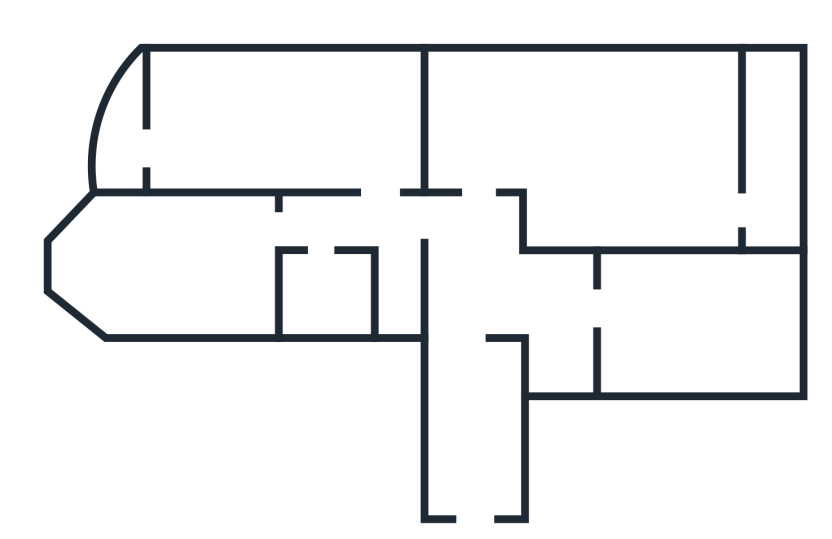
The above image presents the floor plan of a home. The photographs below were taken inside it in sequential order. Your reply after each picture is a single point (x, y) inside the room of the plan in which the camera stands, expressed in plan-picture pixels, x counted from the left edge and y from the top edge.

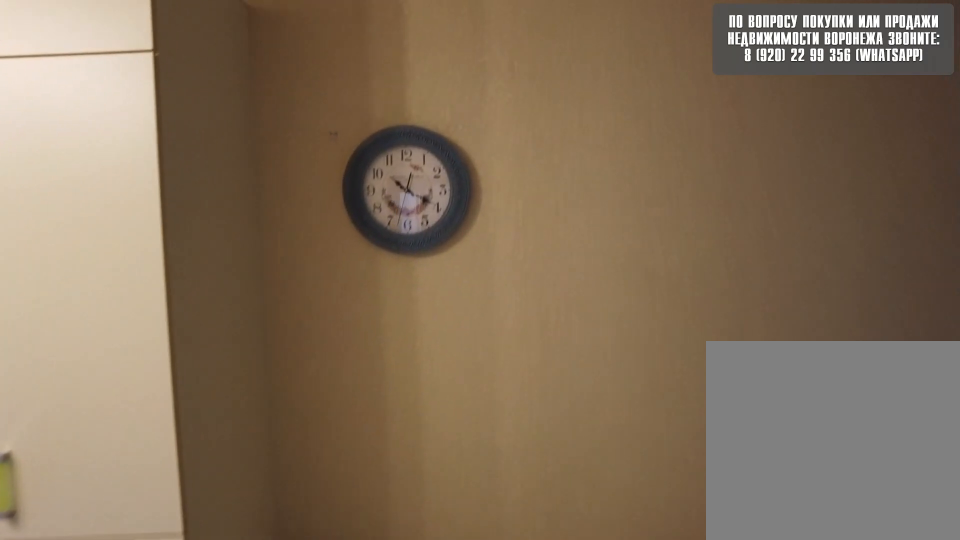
(342, 131)
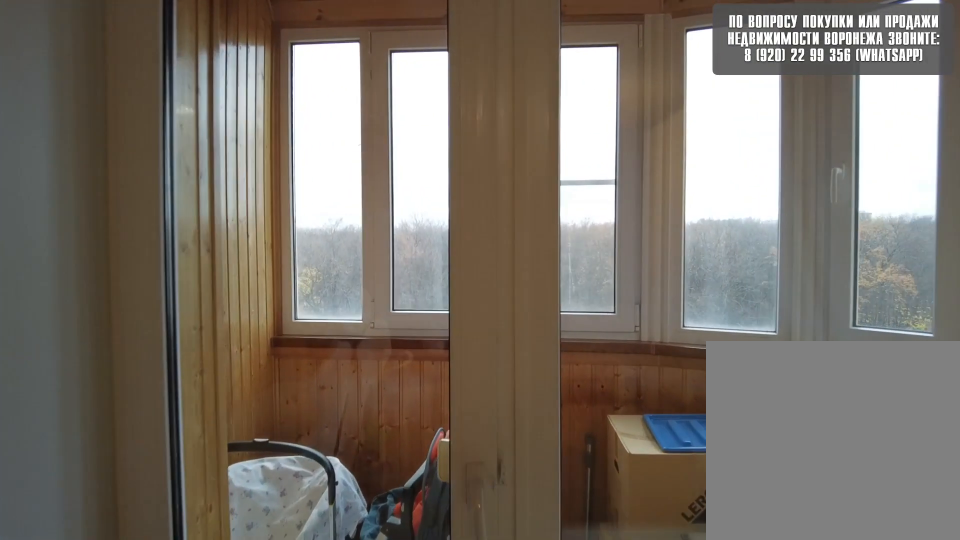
(202, 135)
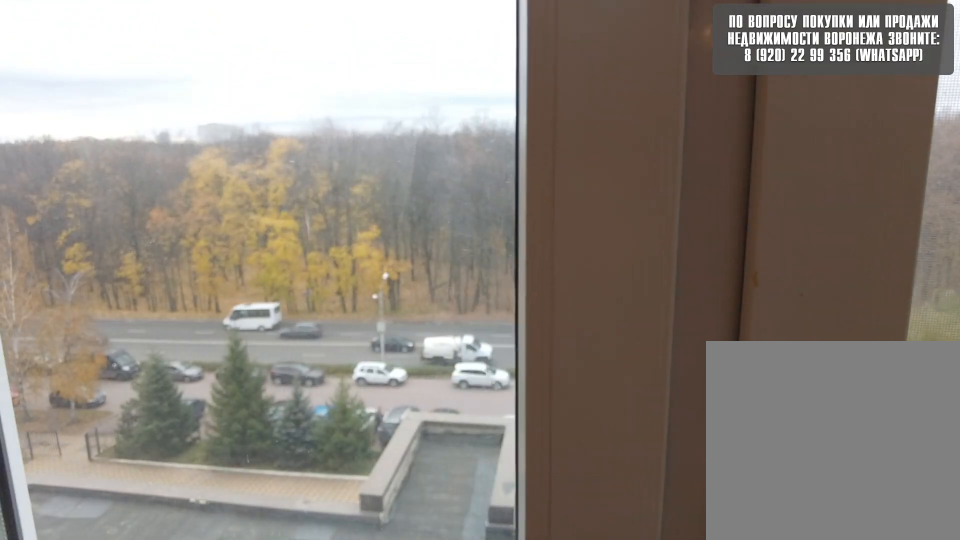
(129, 138)
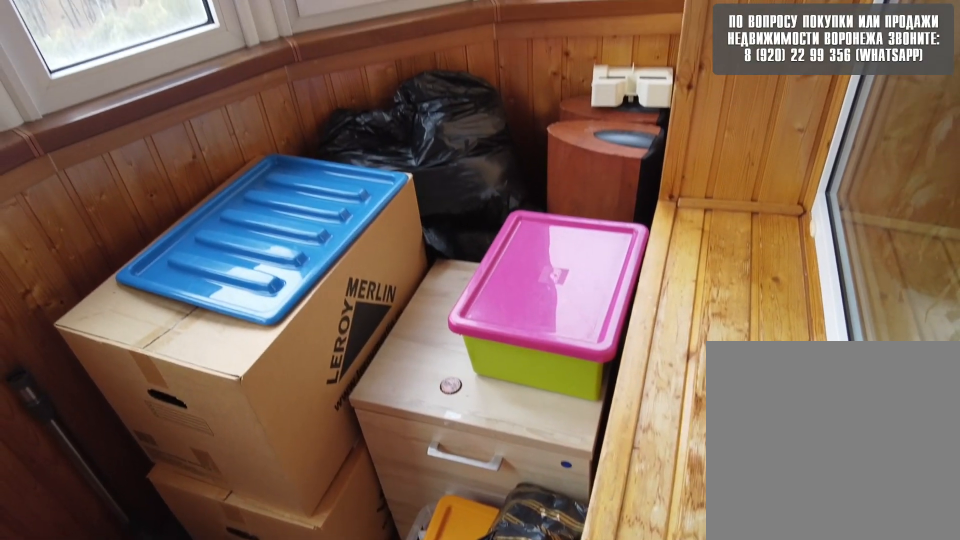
(129, 138)
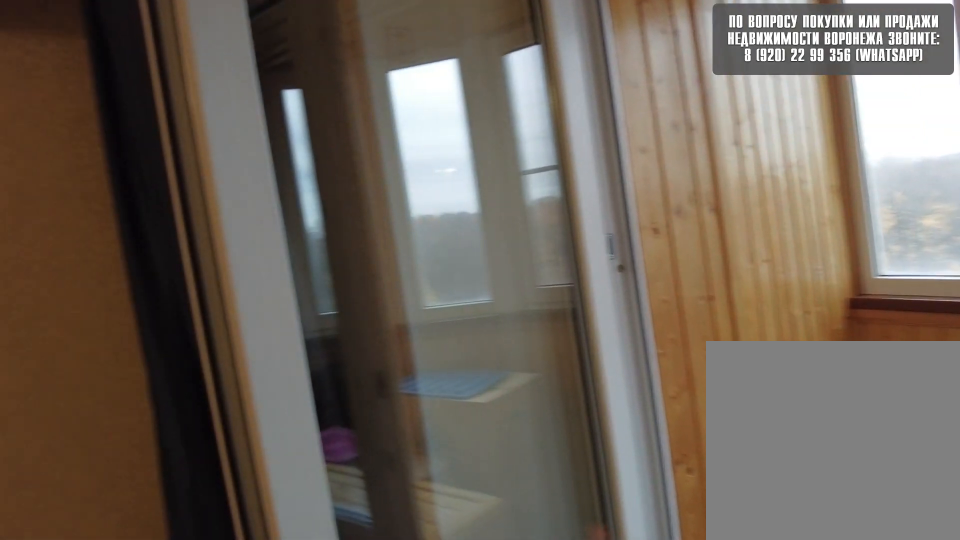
(193, 145)
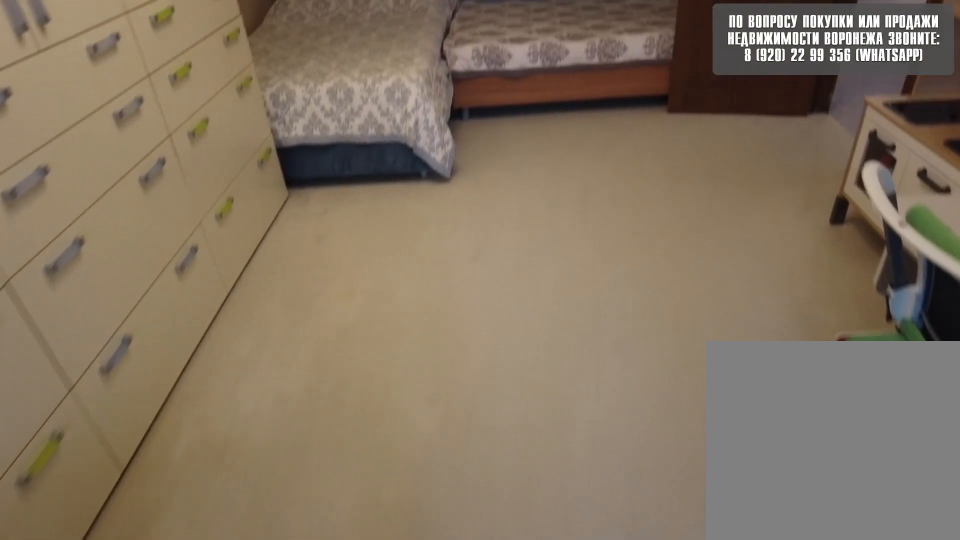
(193, 145)
